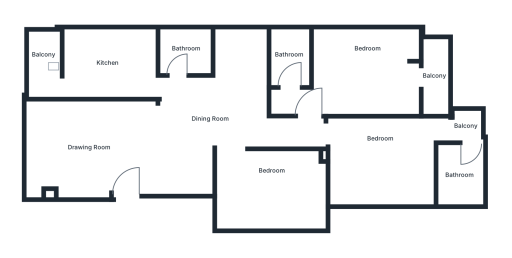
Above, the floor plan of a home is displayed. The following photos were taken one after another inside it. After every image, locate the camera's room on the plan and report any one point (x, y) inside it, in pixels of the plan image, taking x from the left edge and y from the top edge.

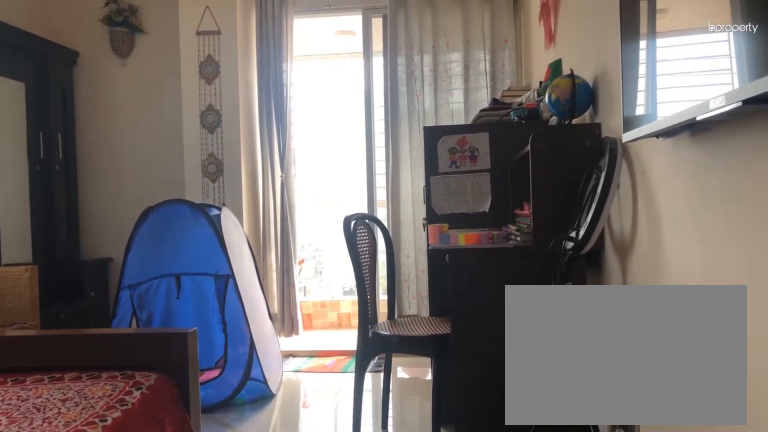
(367, 78)
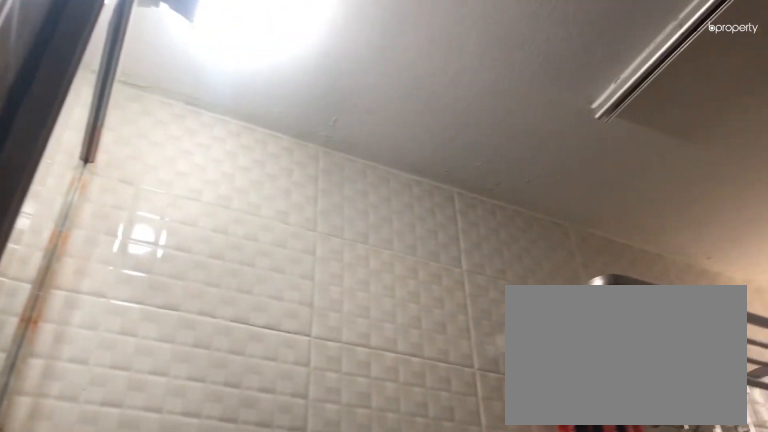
(288, 56)
